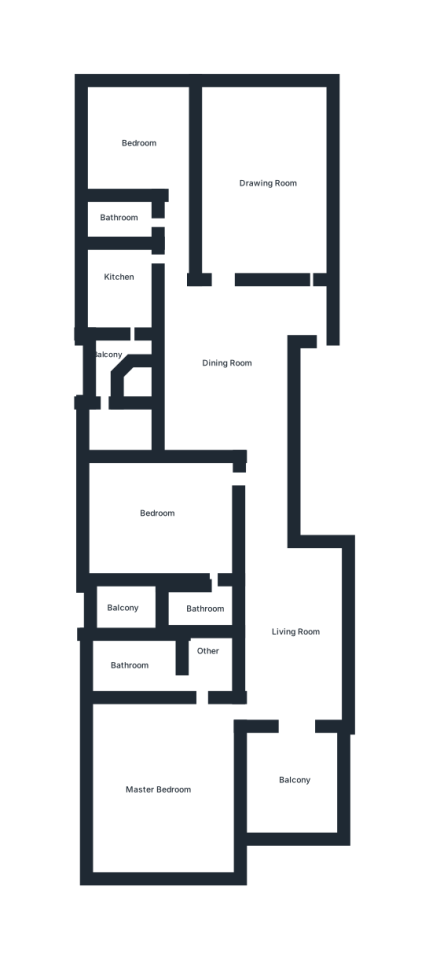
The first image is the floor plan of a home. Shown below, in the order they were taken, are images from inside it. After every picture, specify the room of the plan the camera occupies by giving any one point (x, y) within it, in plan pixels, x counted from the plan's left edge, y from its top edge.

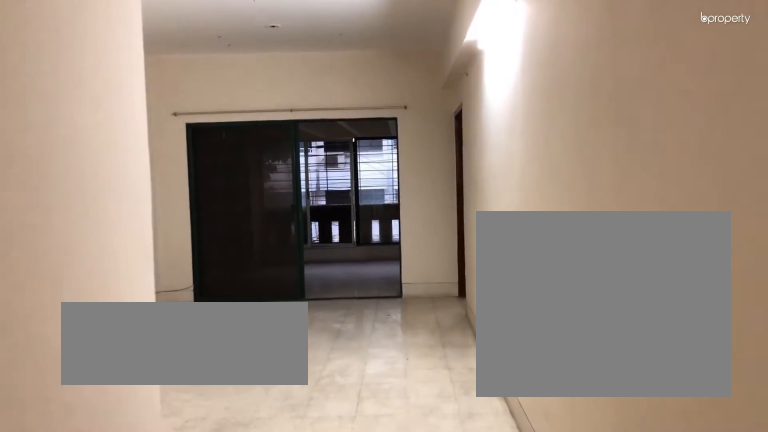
(298, 634)
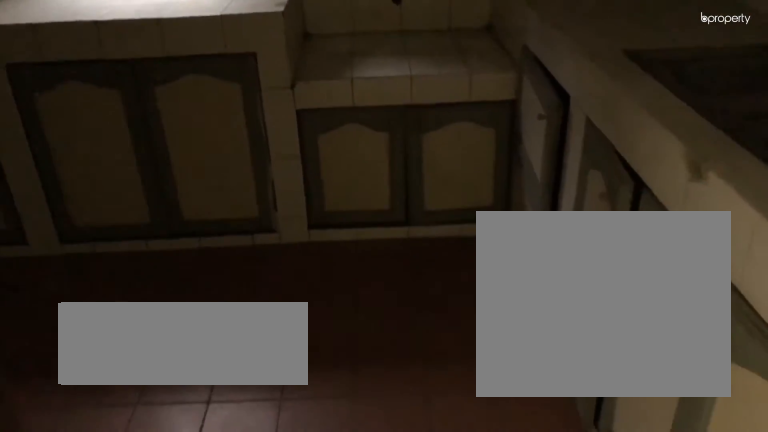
(125, 300)
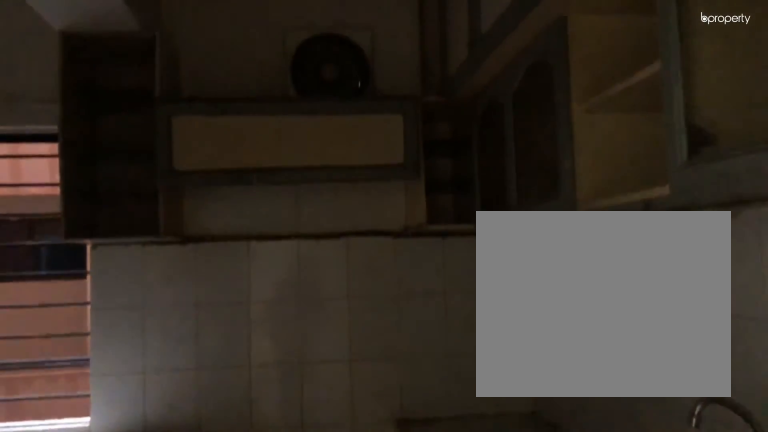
(125, 300)
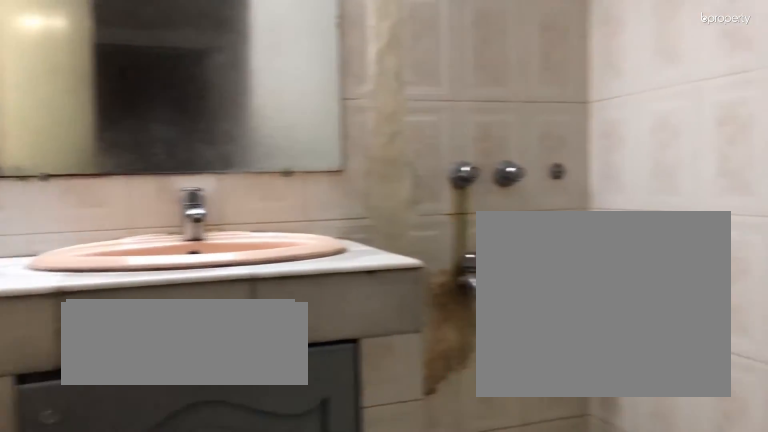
(200, 610)
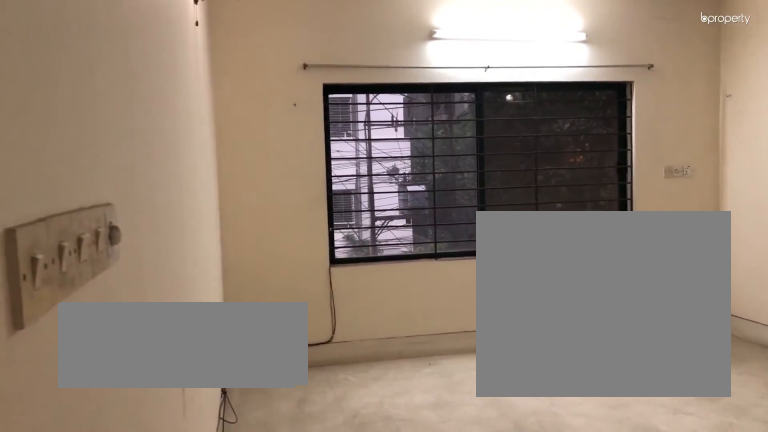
(162, 781)
